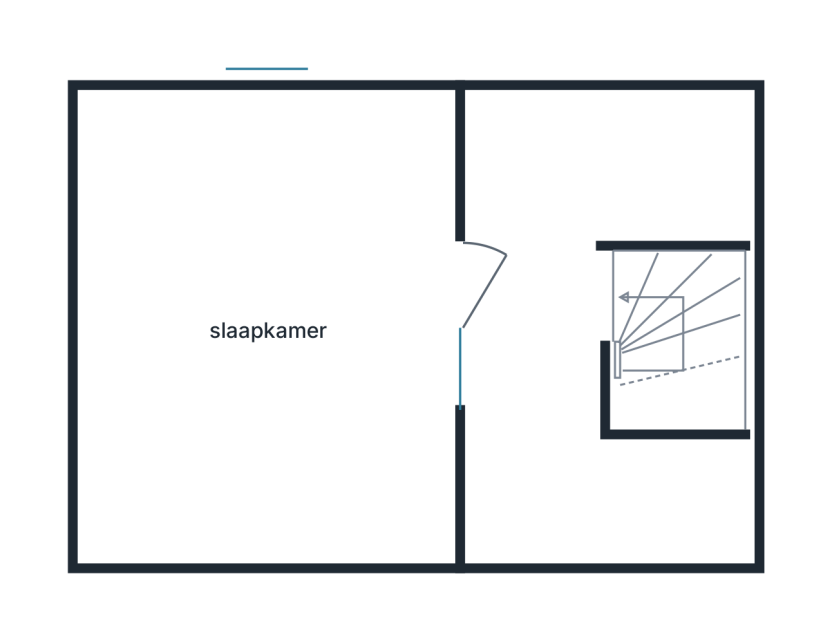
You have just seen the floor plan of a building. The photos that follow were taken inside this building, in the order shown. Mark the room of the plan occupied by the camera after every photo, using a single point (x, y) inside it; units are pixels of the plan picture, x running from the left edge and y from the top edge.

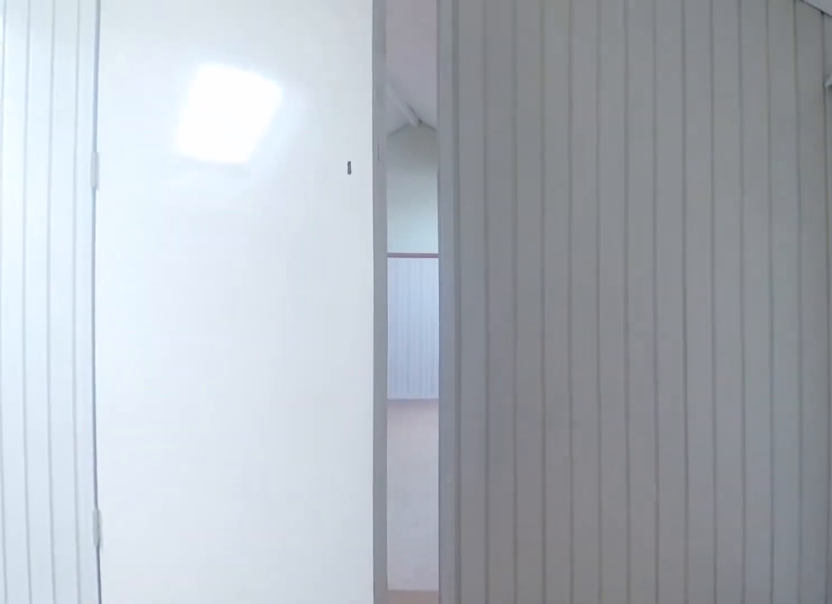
(585, 323)
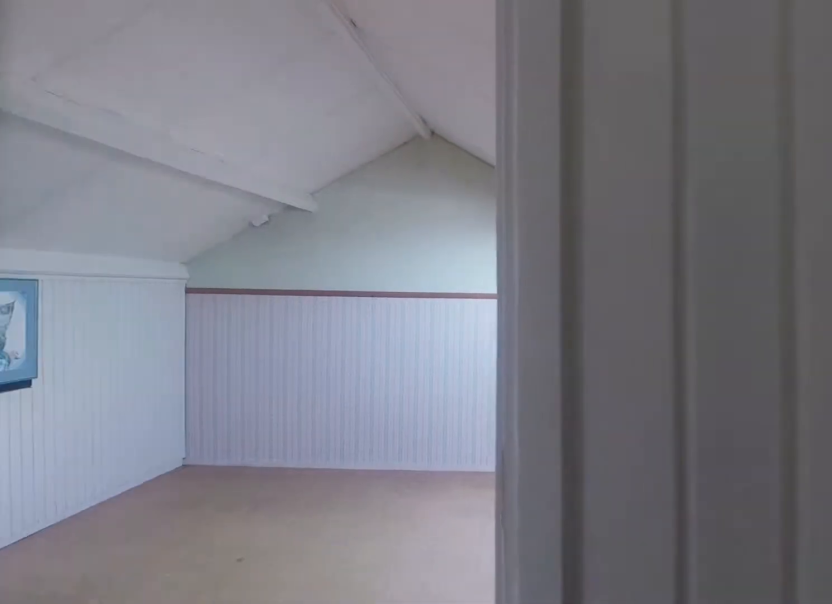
(585, 323)
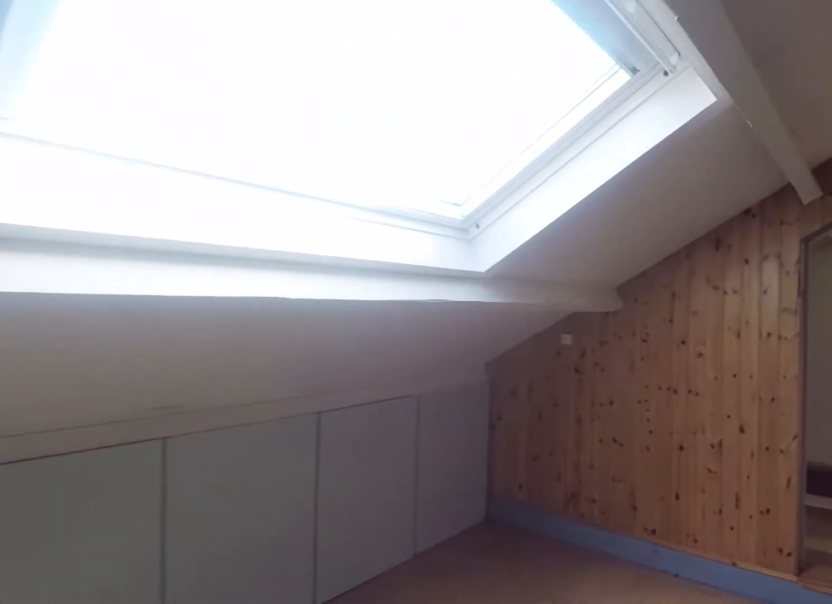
(271, 326)
